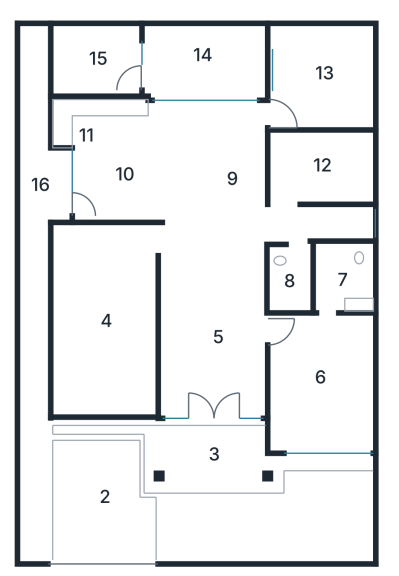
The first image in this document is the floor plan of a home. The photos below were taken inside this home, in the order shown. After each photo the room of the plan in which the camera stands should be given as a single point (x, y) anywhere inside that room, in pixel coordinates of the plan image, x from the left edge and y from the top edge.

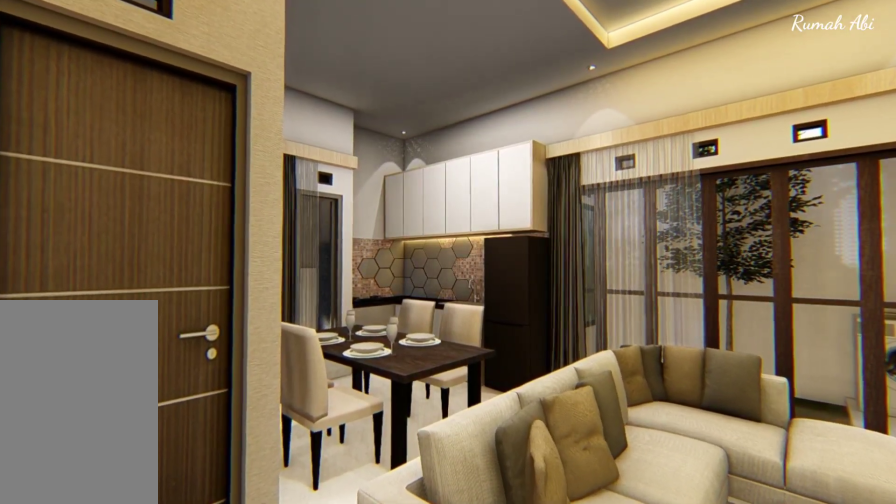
(203, 185)
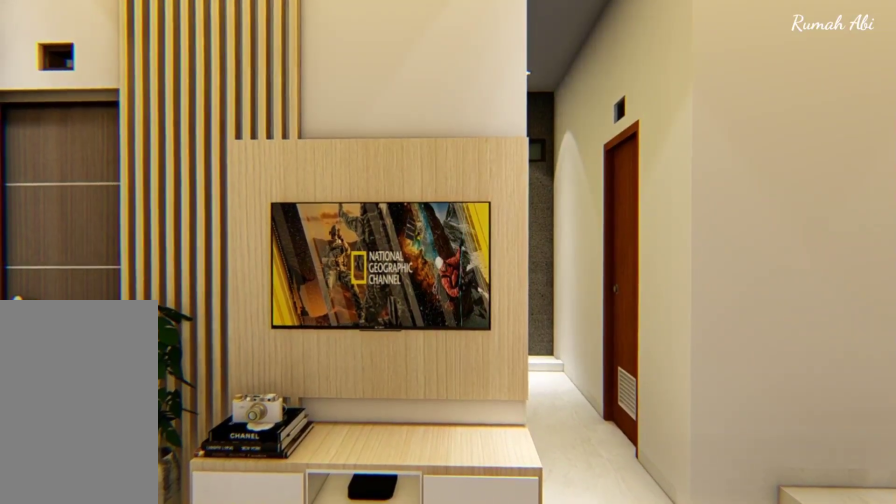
(198, 185)
